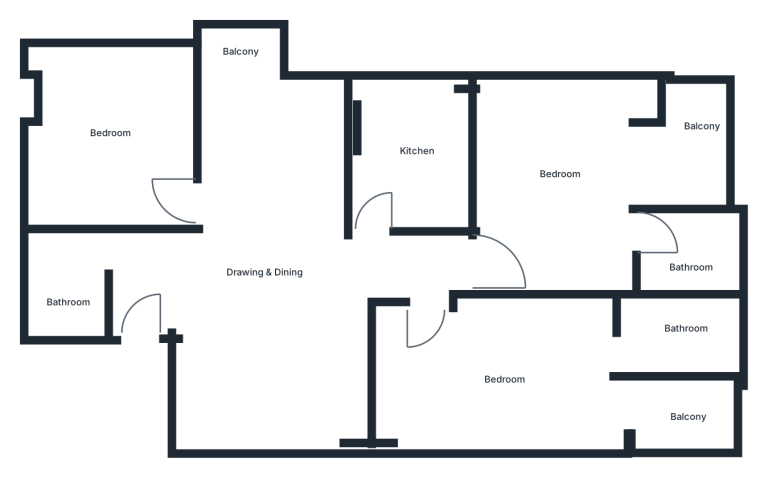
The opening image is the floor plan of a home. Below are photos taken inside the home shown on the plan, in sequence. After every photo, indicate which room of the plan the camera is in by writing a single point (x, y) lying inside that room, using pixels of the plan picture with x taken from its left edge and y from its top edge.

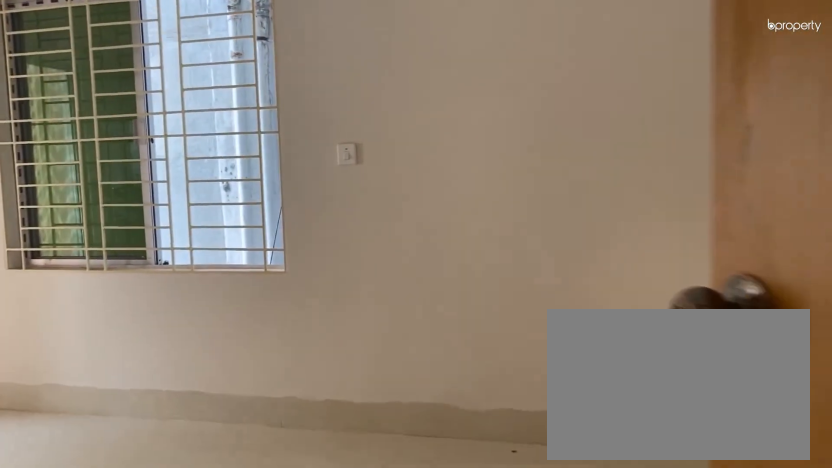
(424, 336)
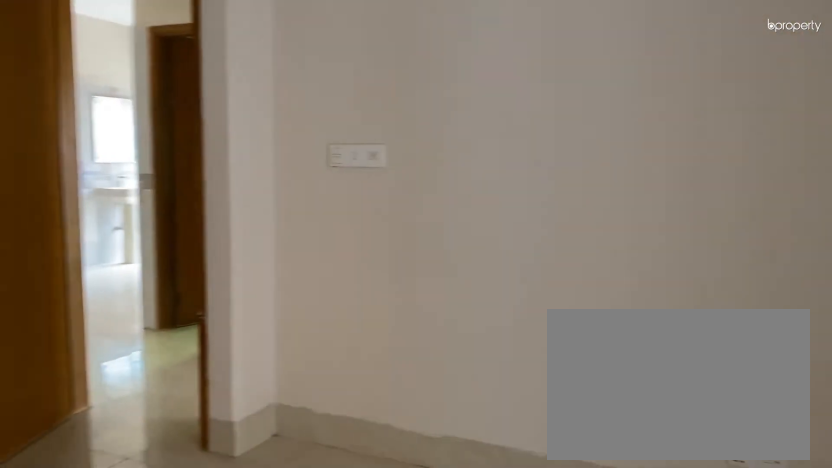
(537, 375)
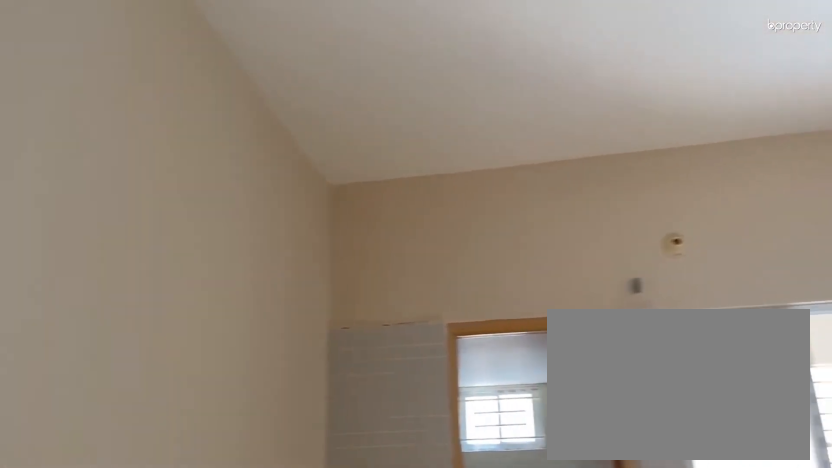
(537, 375)
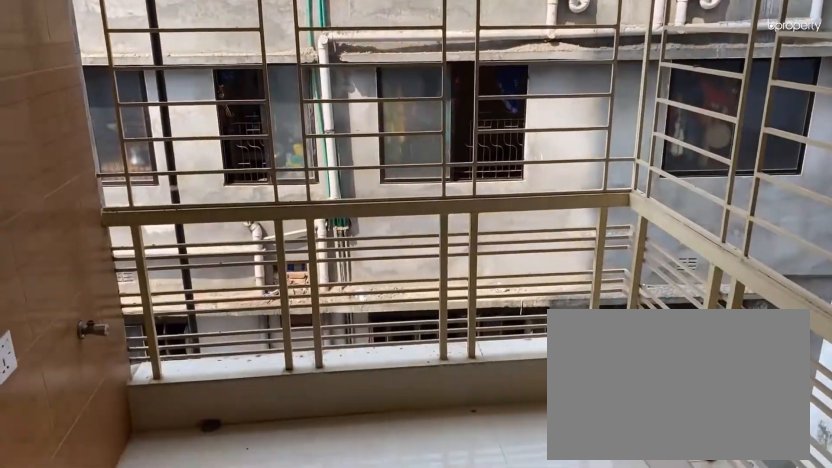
(680, 411)
